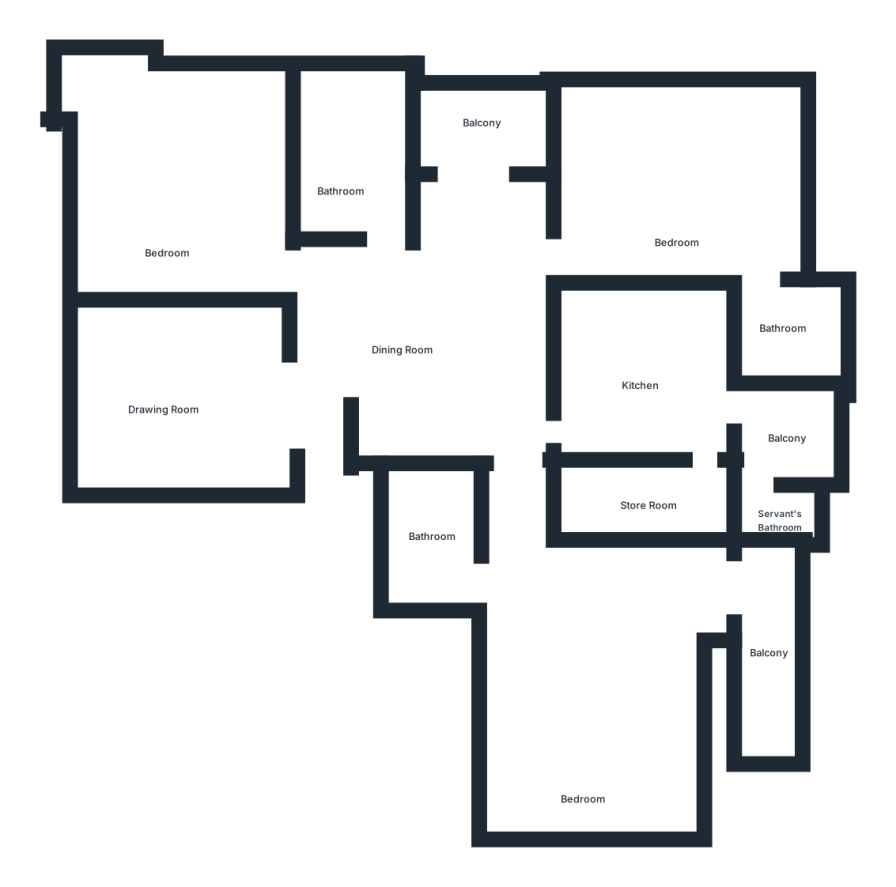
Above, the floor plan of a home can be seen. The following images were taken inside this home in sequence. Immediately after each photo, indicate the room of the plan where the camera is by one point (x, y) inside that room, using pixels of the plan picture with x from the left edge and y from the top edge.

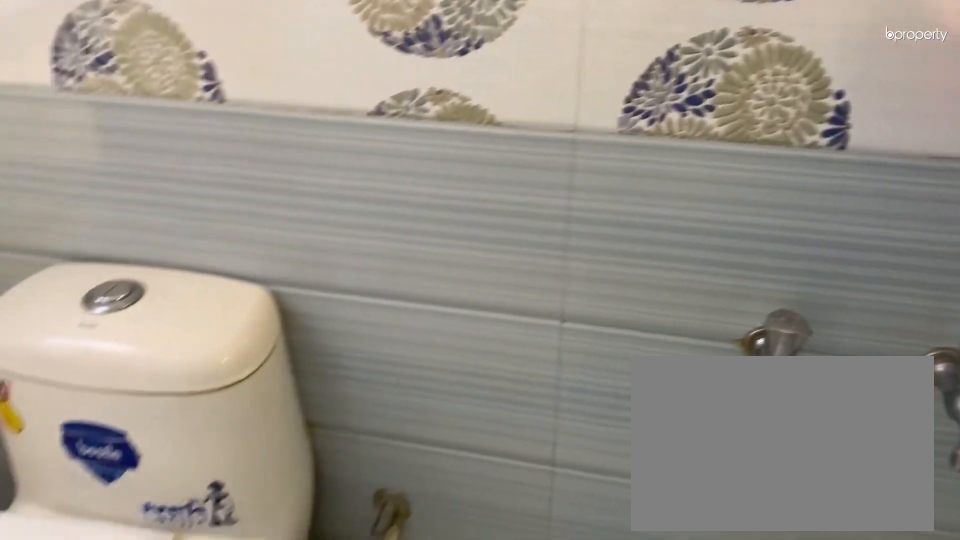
(343, 173)
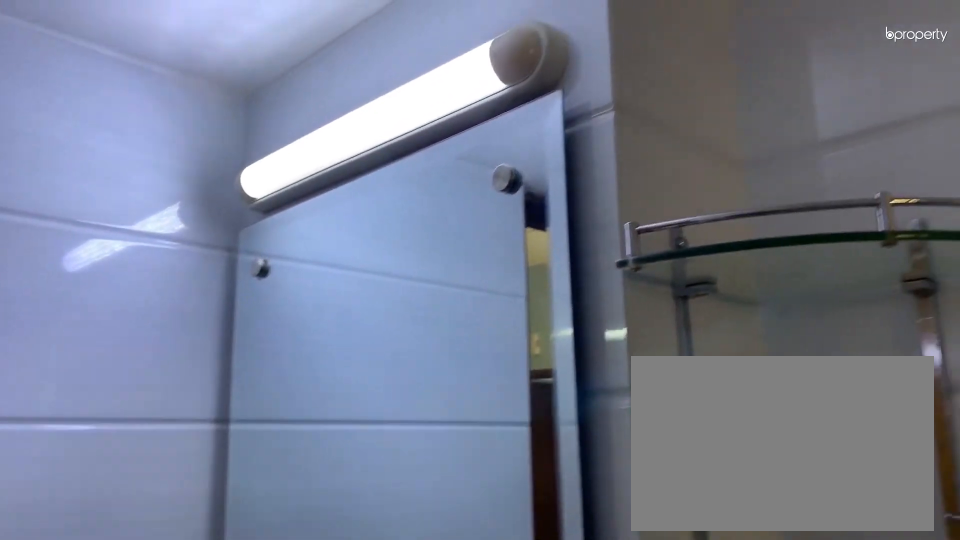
(343, 173)
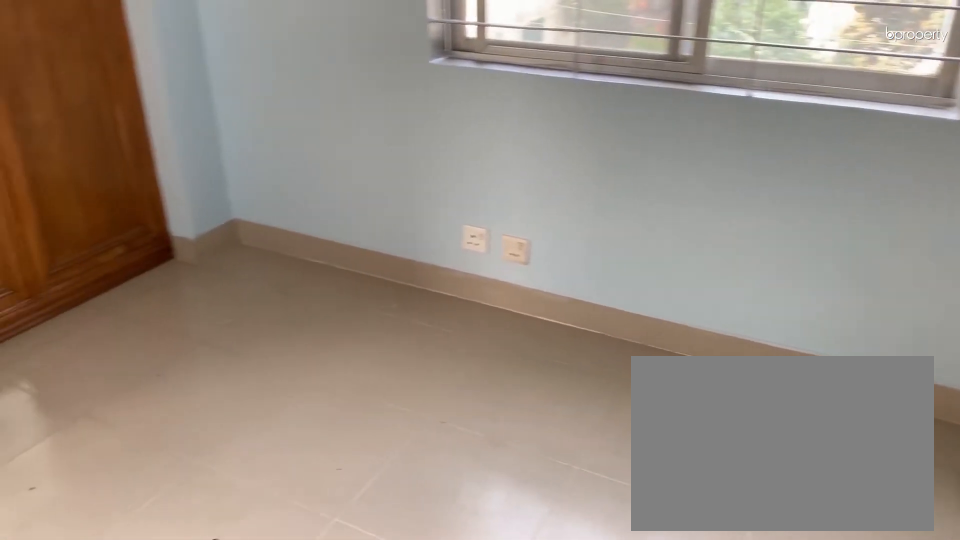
(682, 192)
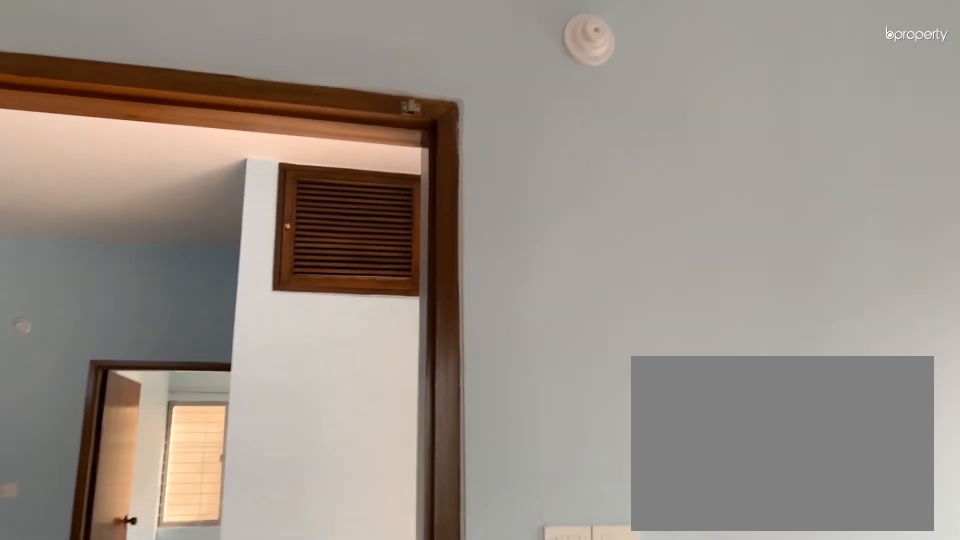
(682, 192)
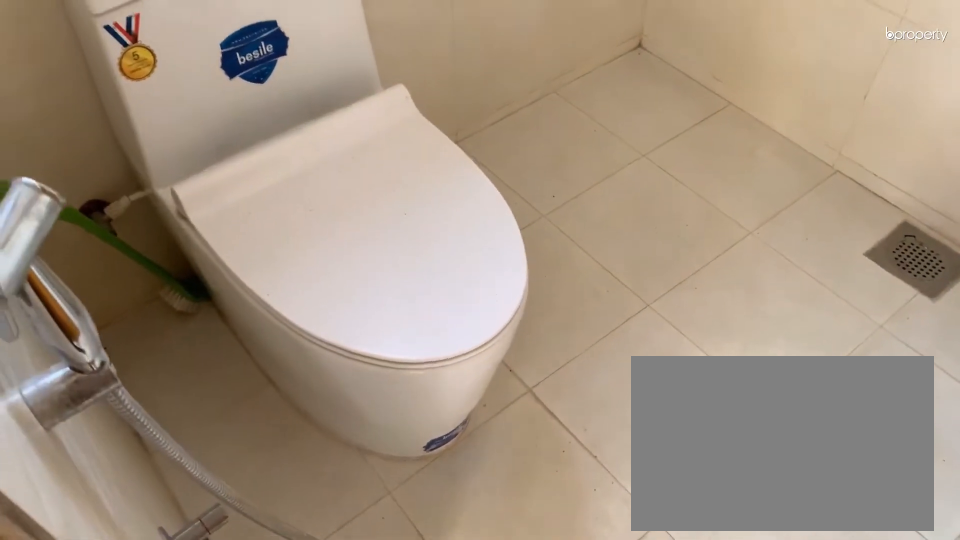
(783, 330)
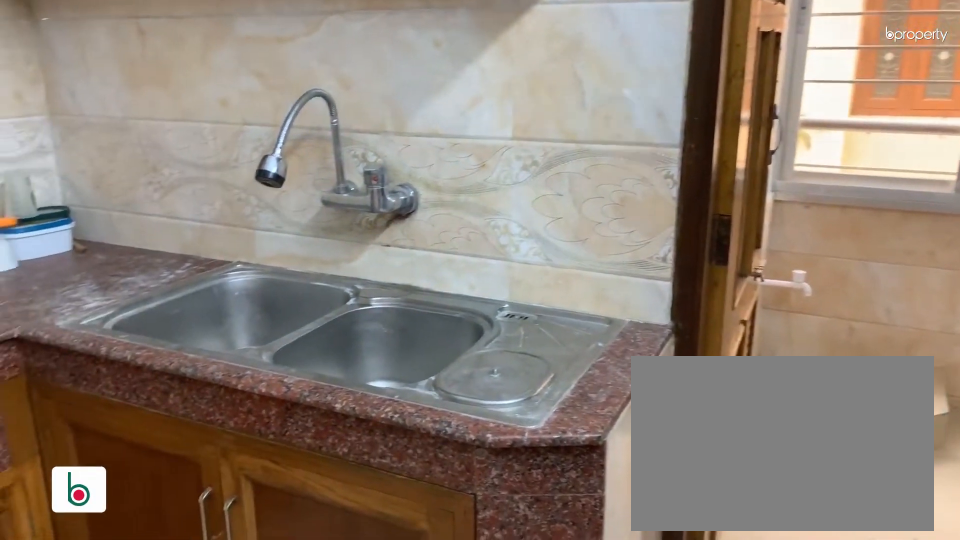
(643, 381)
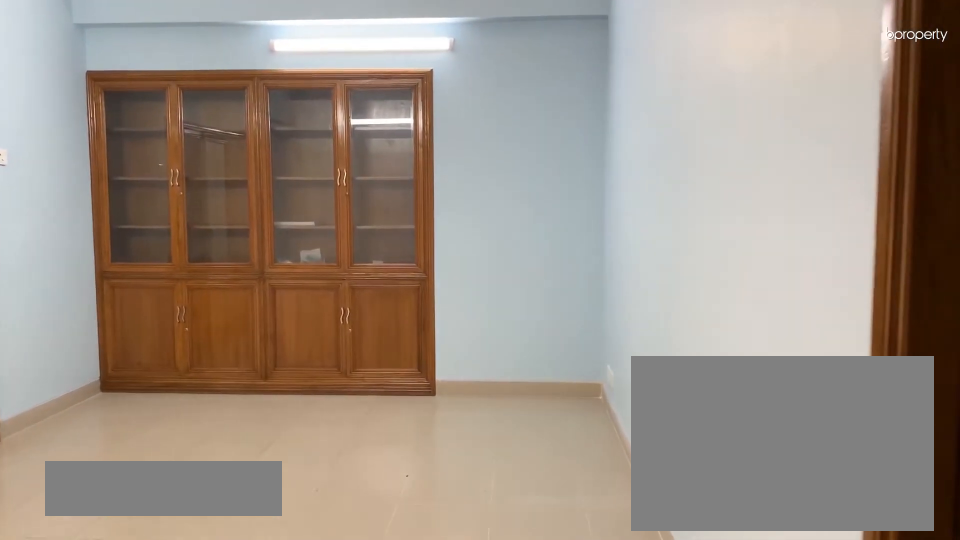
(534, 575)
